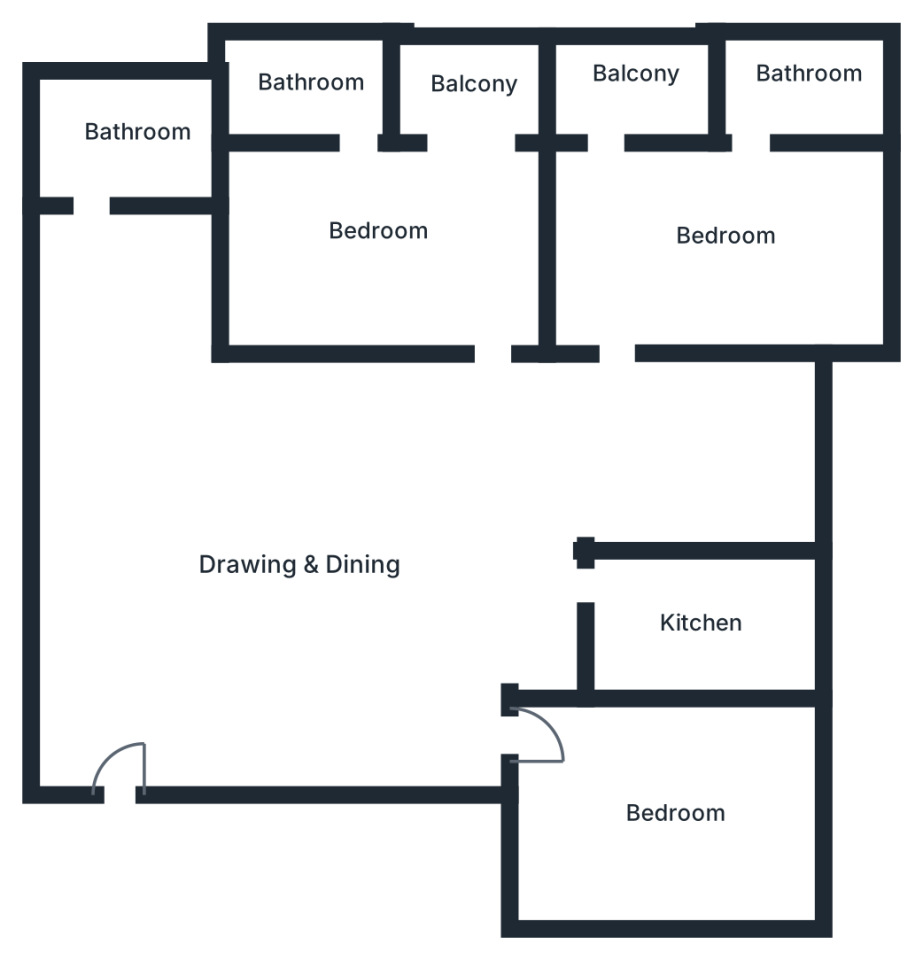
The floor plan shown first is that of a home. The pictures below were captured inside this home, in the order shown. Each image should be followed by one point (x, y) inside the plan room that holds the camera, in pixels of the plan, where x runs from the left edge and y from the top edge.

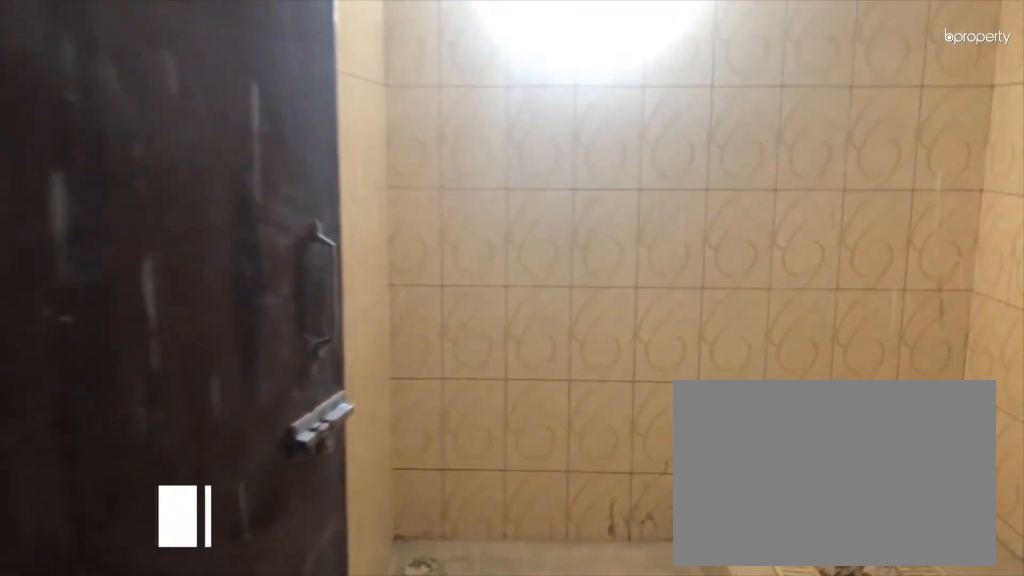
(137, 133)
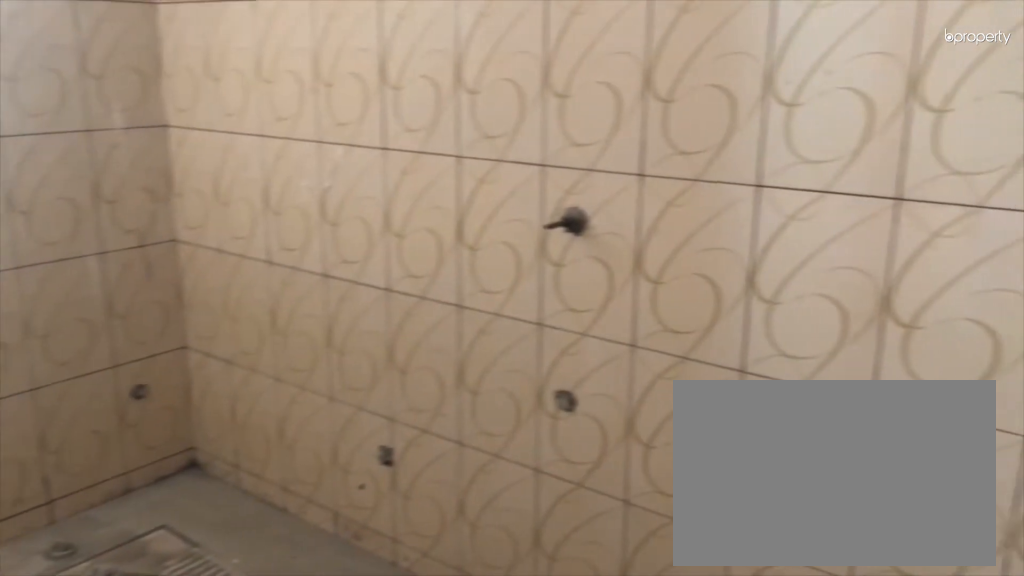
(137, 133)
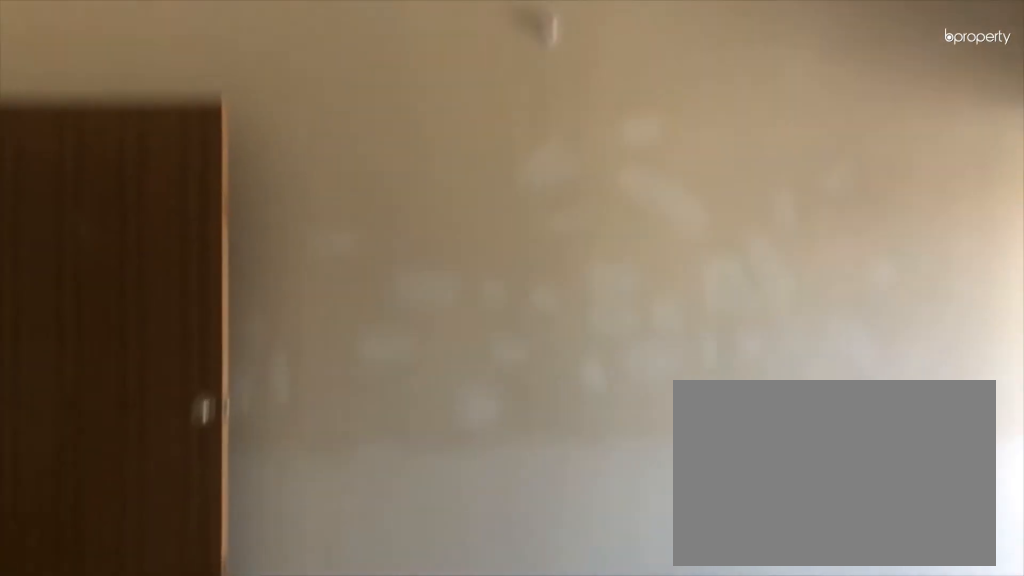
(731, 239)
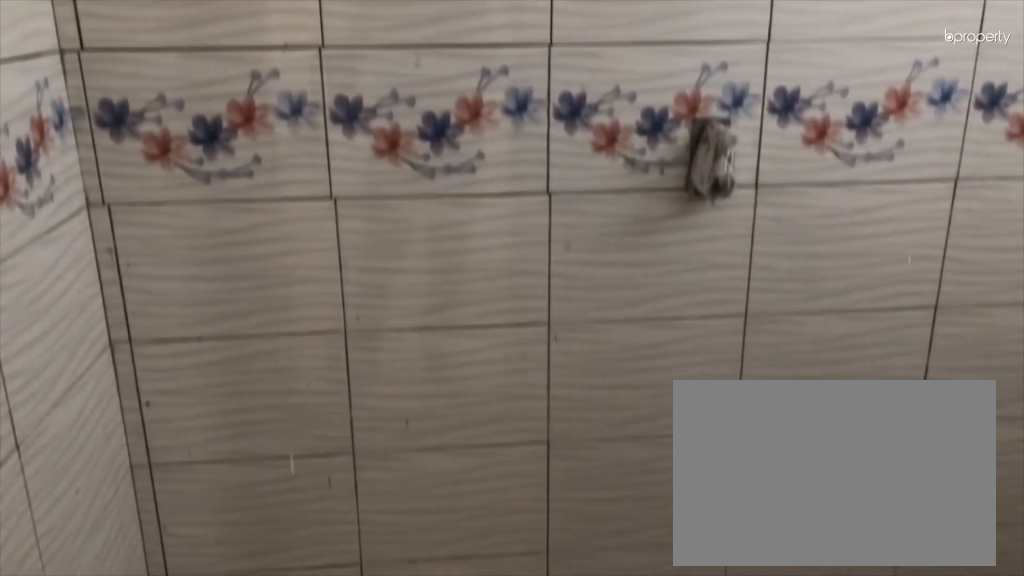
(802, 91)
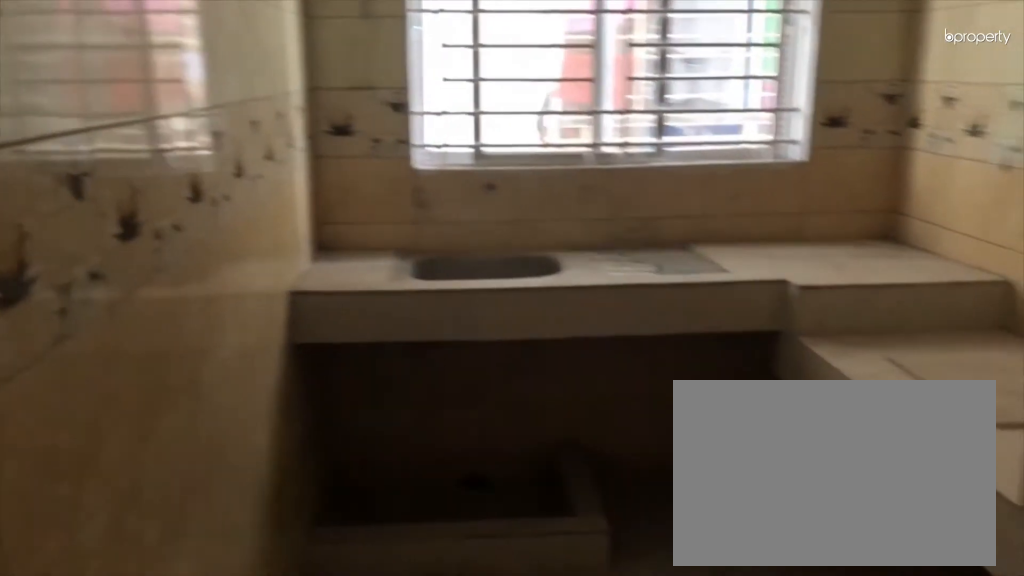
(702, 627)
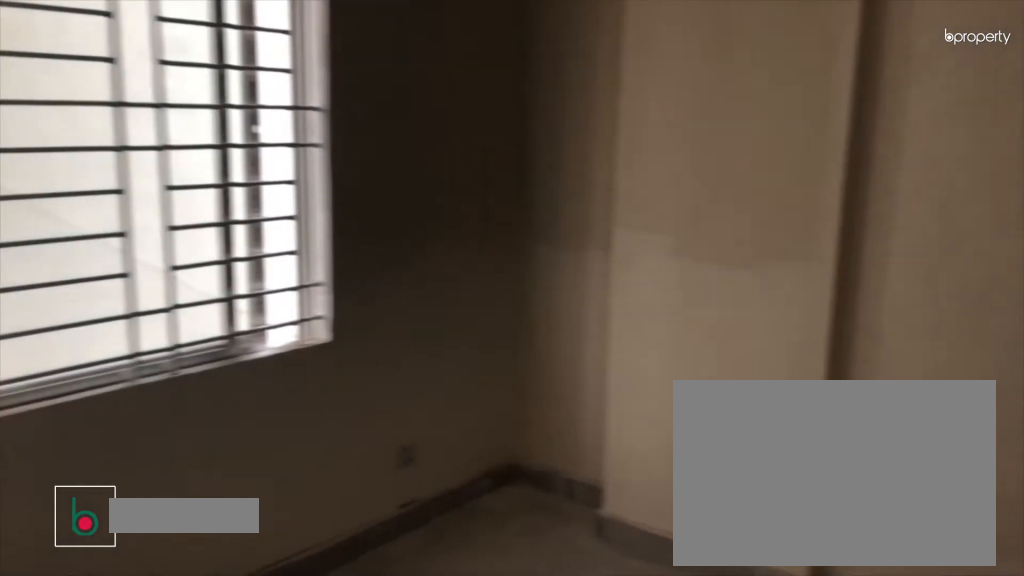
(667, 812)
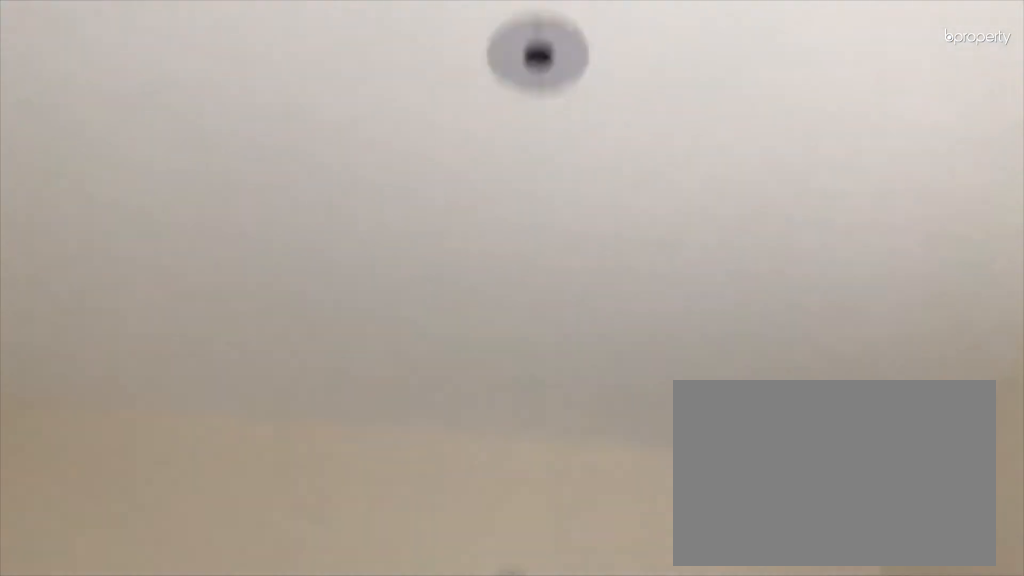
(667, 812)
